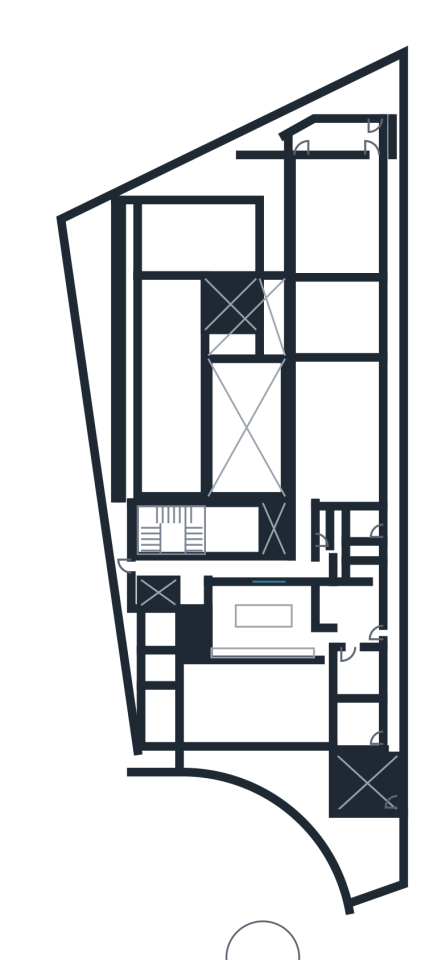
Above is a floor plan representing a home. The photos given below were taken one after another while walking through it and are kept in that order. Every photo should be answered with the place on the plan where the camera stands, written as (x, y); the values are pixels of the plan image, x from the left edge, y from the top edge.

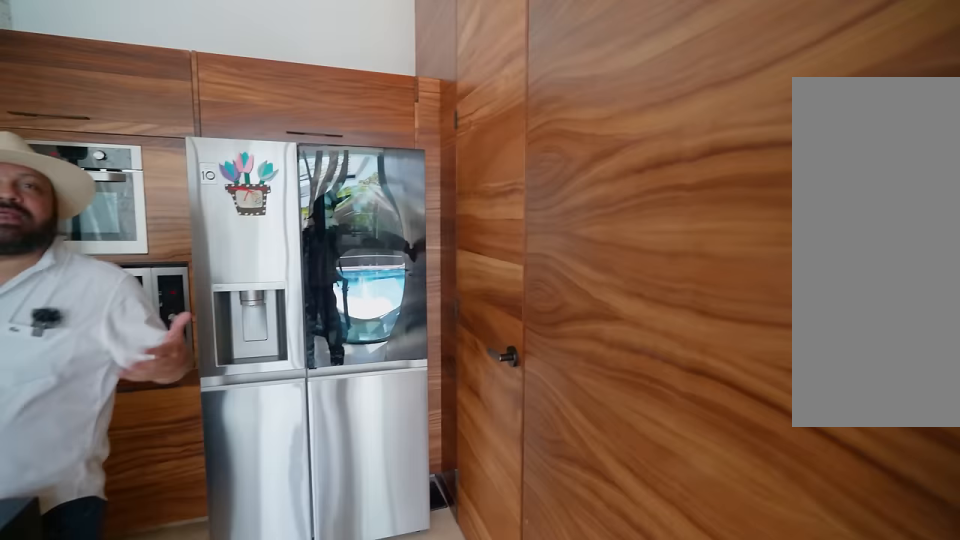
(225, 595)
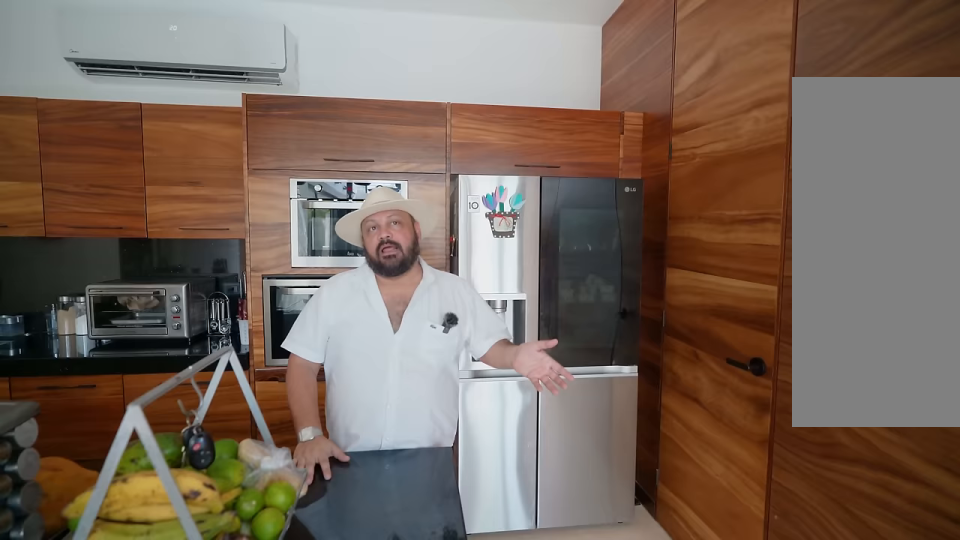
(222, 619)
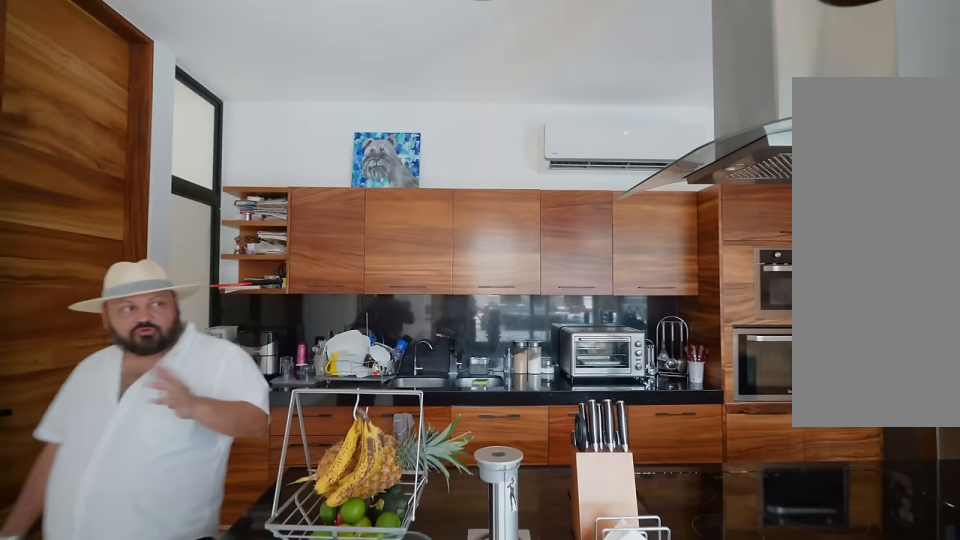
(222, 601)
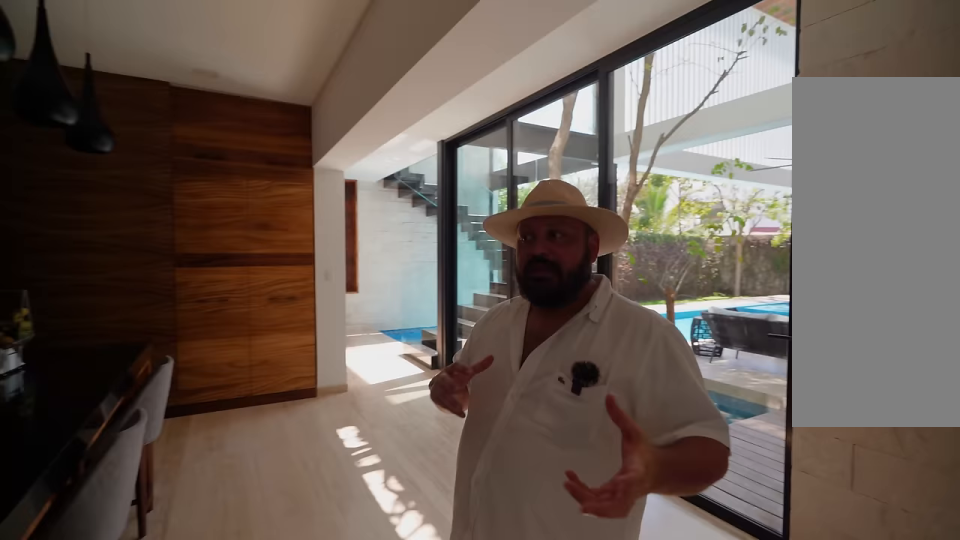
(274, 565)
